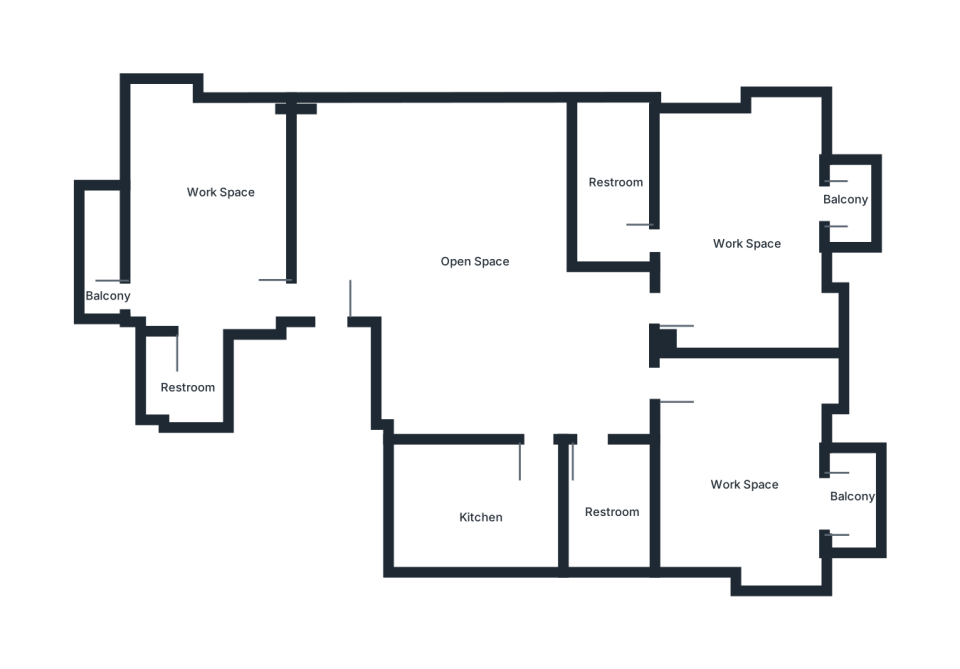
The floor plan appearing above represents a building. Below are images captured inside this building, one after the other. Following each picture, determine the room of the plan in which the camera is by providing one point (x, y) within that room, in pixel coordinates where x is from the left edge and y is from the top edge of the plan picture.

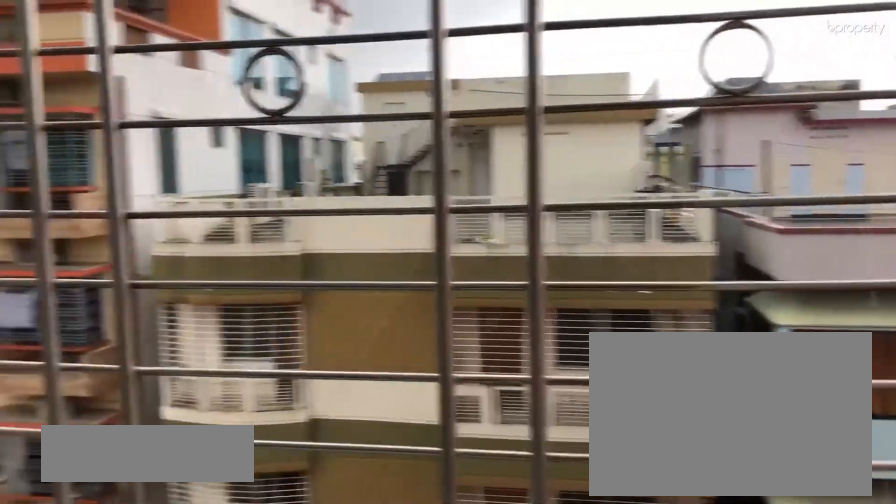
(847, 500)
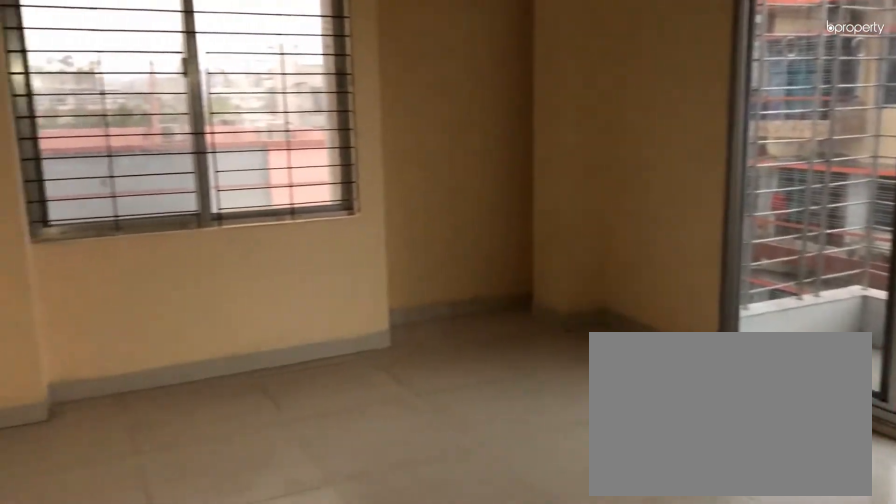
(745, 231)
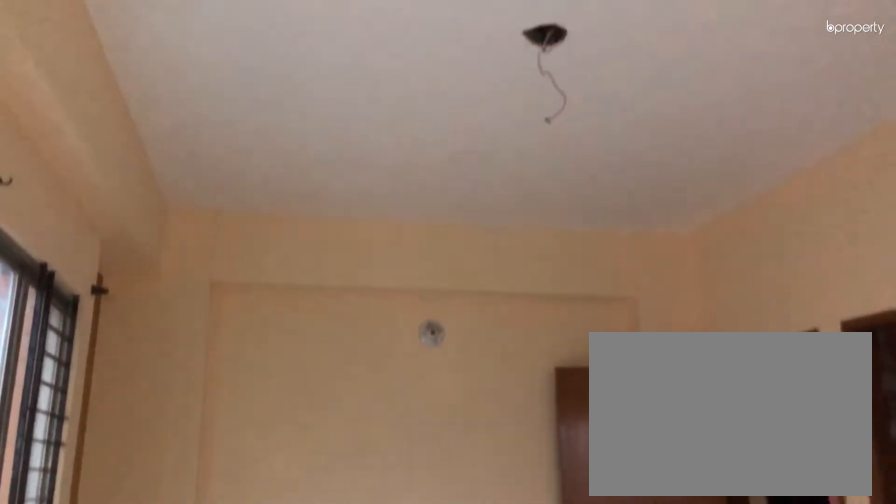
(744, 231)
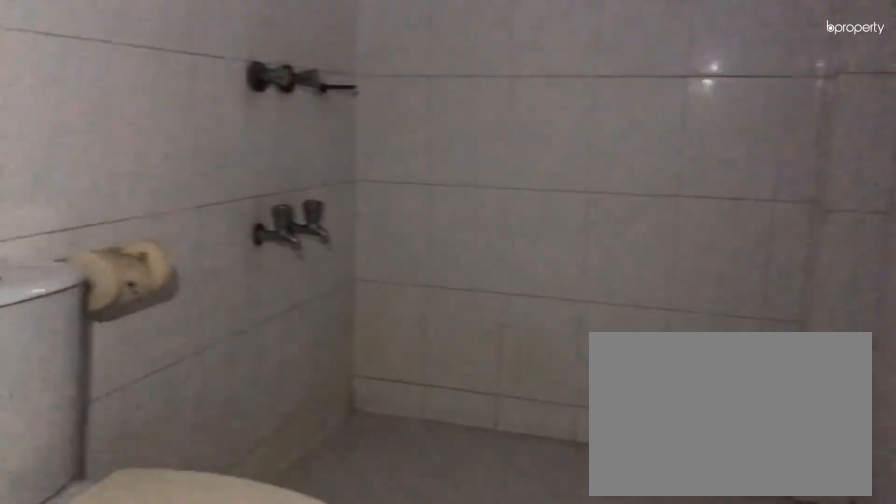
(612, 184)
